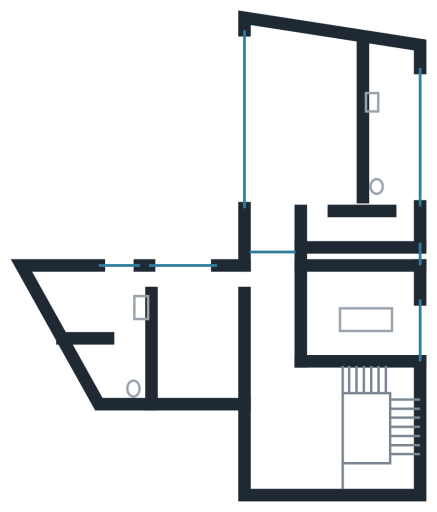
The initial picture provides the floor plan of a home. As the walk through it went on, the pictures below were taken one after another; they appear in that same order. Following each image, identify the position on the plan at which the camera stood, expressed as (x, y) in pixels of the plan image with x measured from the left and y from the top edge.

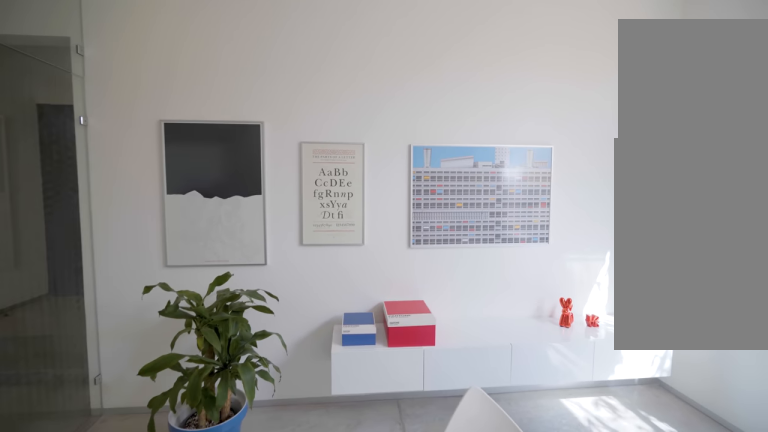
(340, 335)
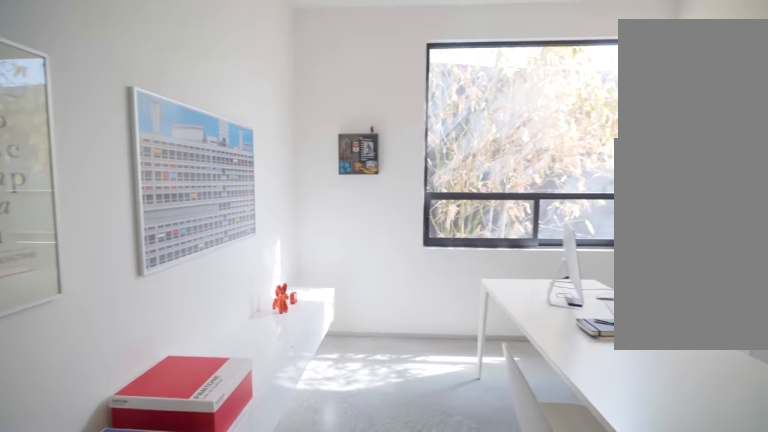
(327, 326)
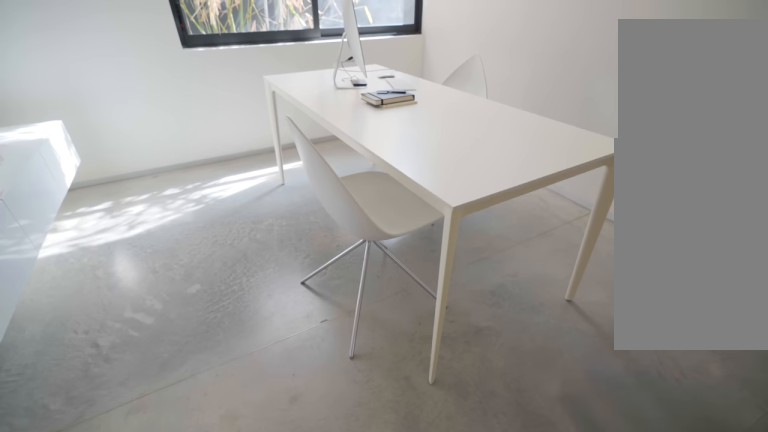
(319, 307)
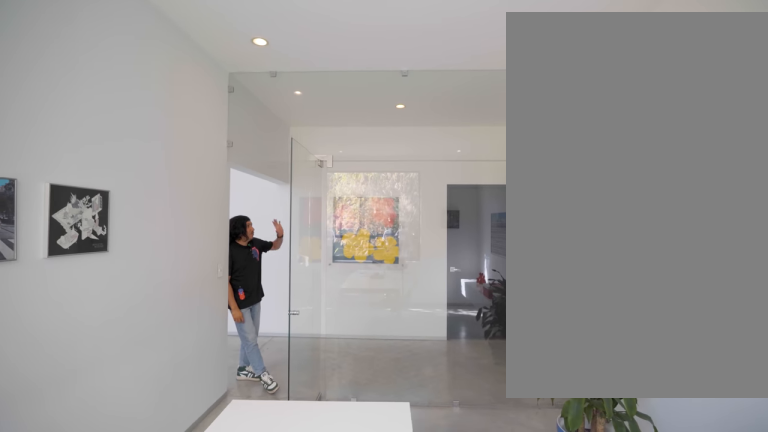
(398, 299)
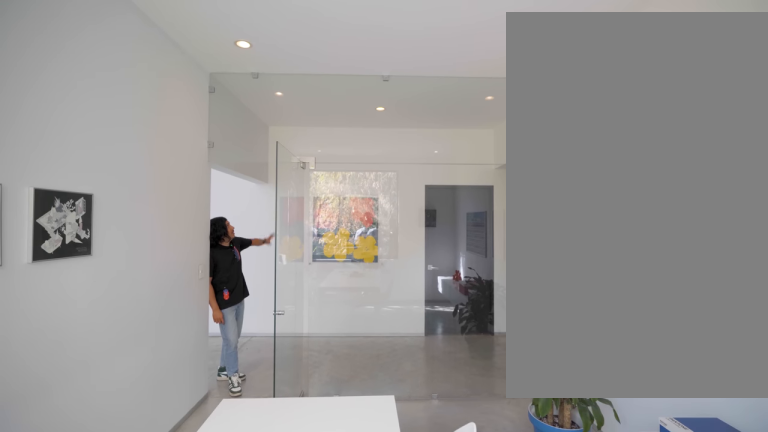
(399, 302)
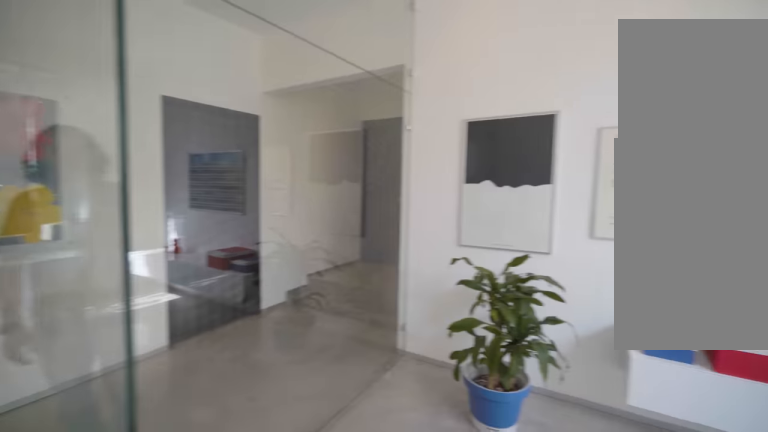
(400, 302)
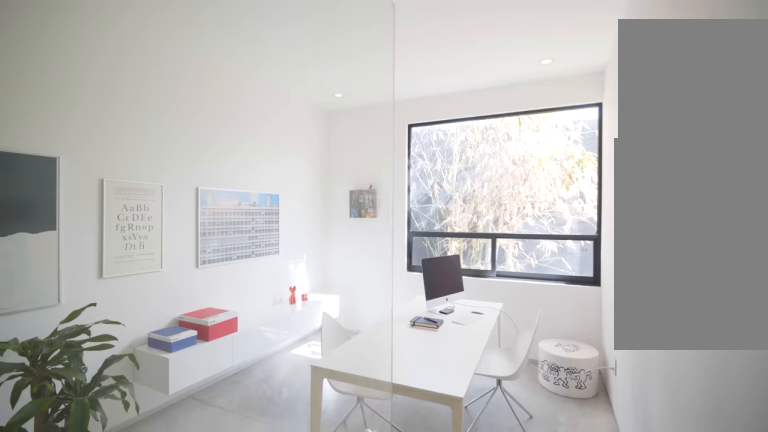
(329, 338)
